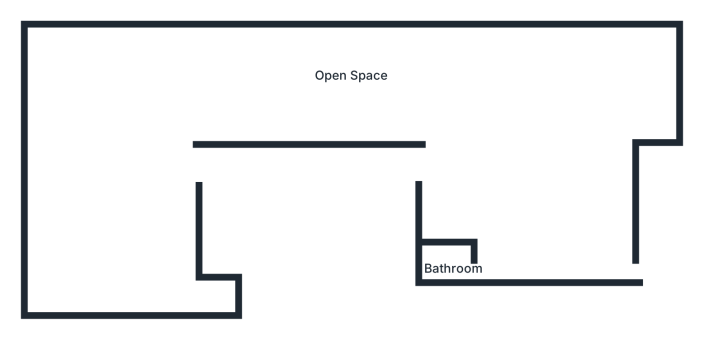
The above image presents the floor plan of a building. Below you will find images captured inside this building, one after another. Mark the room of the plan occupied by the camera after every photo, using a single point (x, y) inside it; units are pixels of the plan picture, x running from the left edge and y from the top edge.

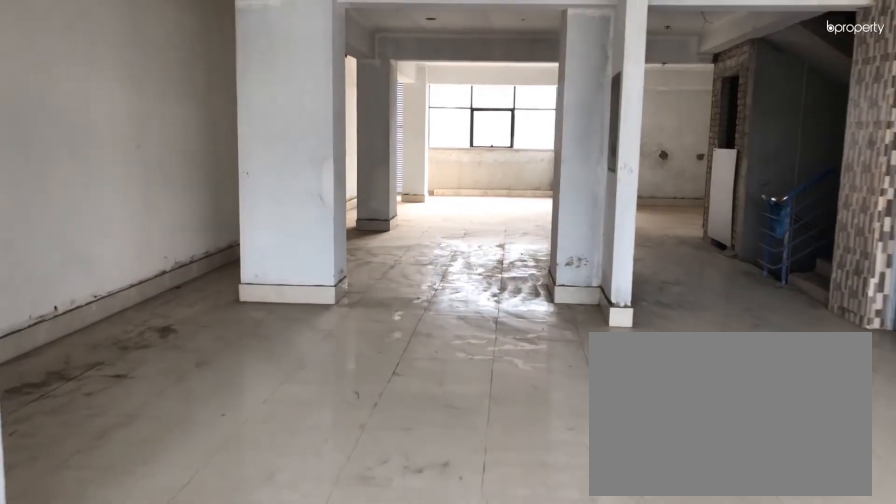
(254, 69)
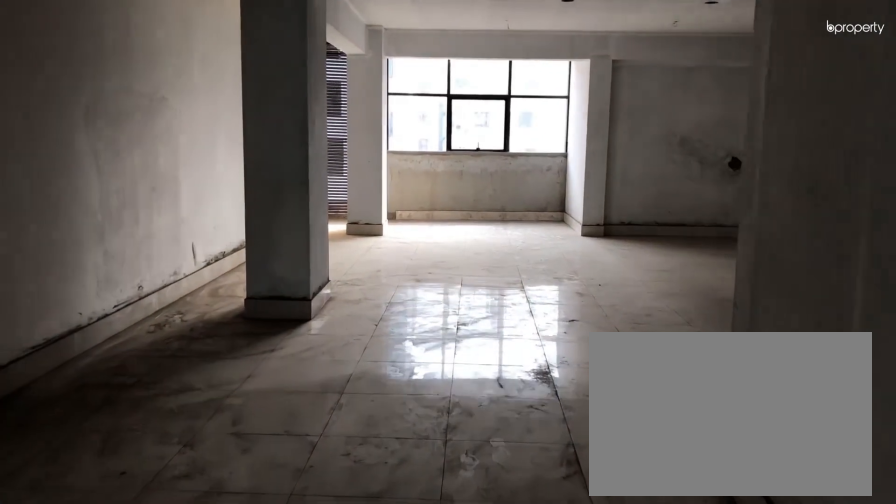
(345, 66)
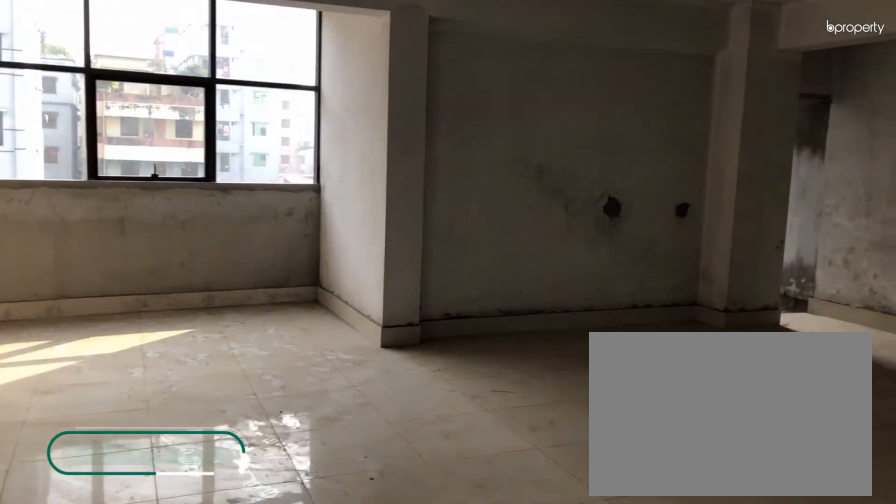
(536, 86)
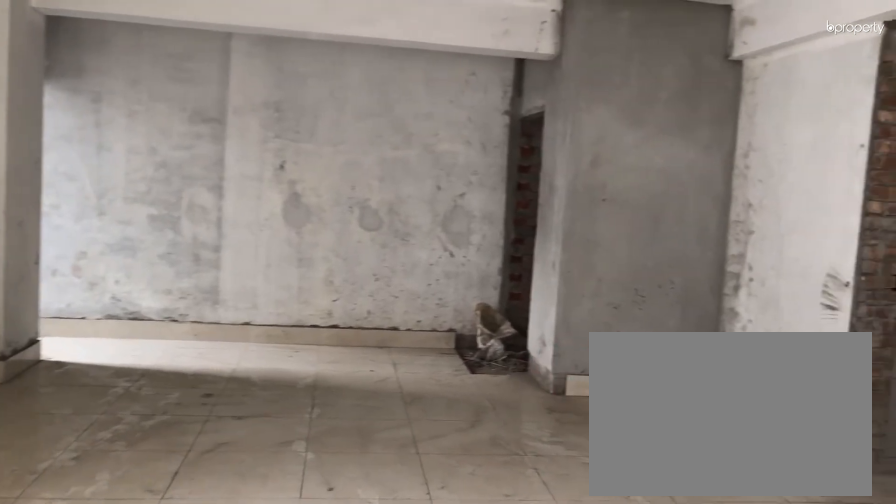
(536, 86)
